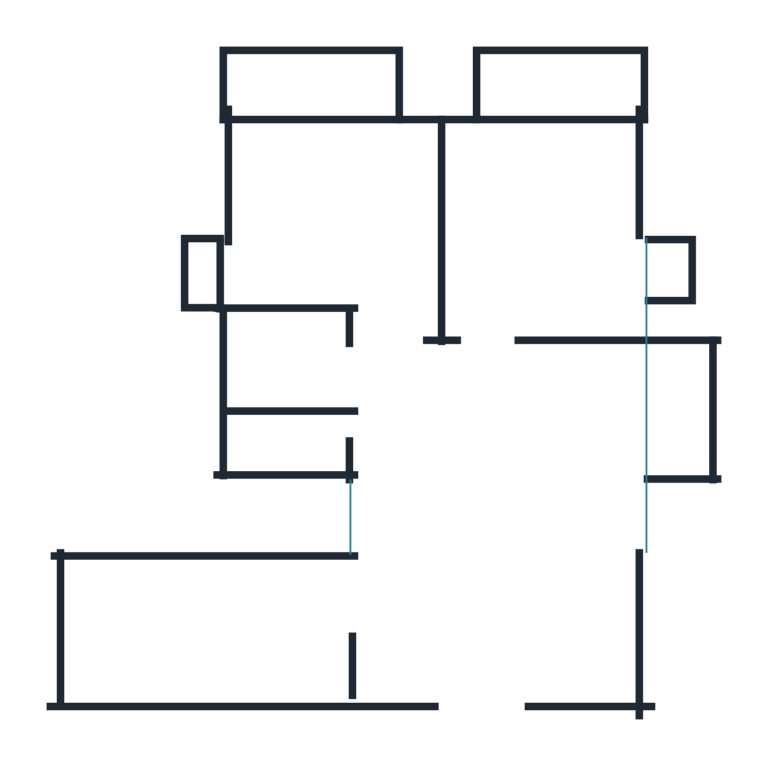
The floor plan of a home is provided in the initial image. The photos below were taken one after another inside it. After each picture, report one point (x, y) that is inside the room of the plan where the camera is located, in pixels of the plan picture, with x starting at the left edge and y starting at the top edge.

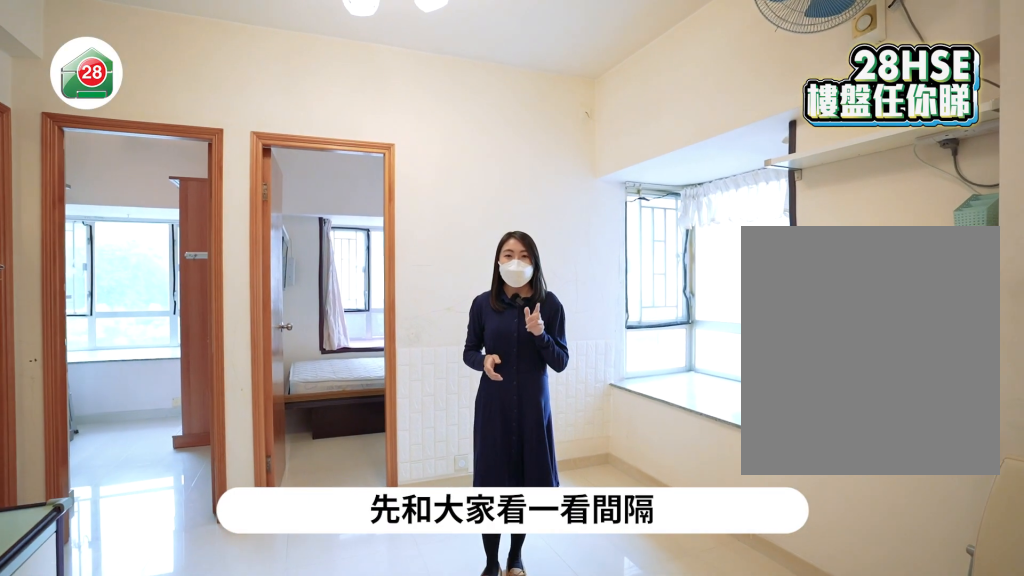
(501, 523)
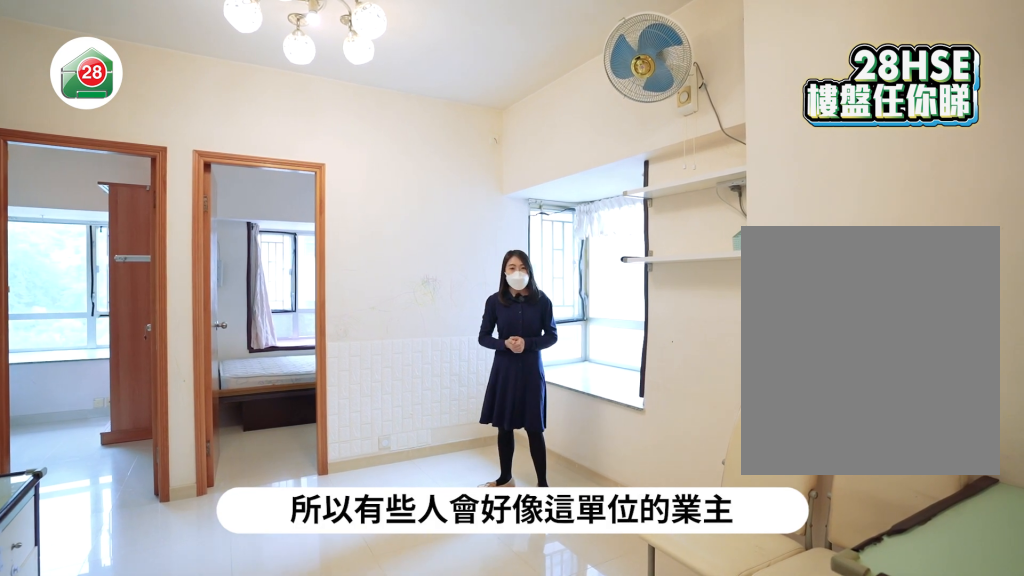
(501, 523)
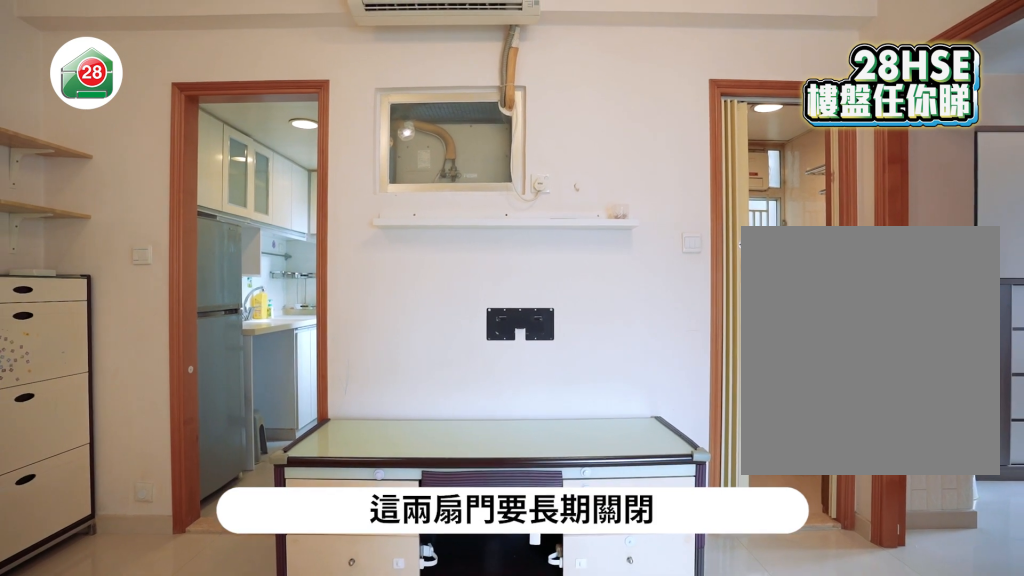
(500, 539)
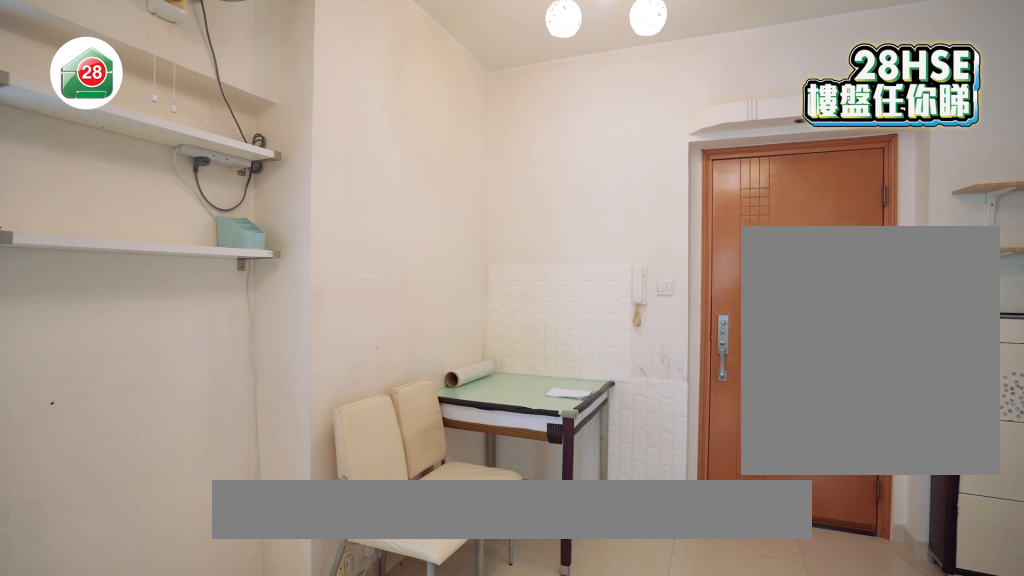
(500, 569)
